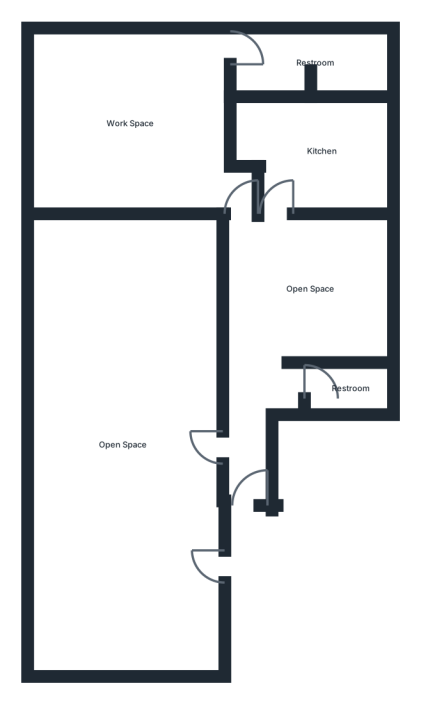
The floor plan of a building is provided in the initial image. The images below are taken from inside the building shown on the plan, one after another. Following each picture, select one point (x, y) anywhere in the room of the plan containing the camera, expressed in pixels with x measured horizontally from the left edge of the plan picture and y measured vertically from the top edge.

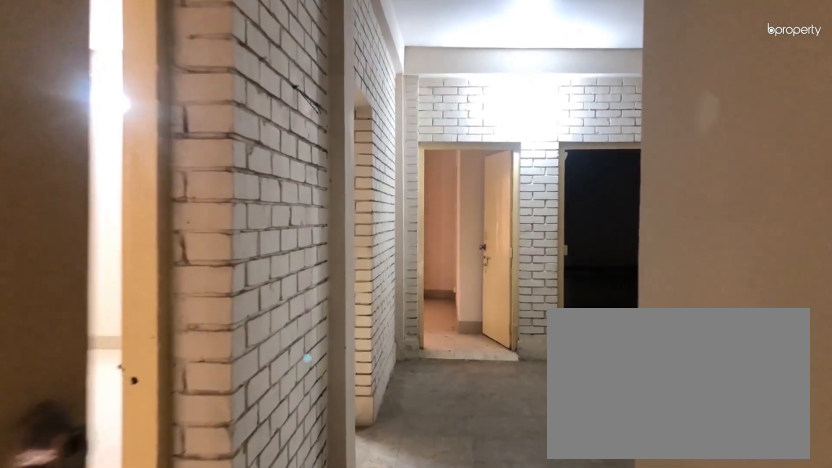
(245, 468)
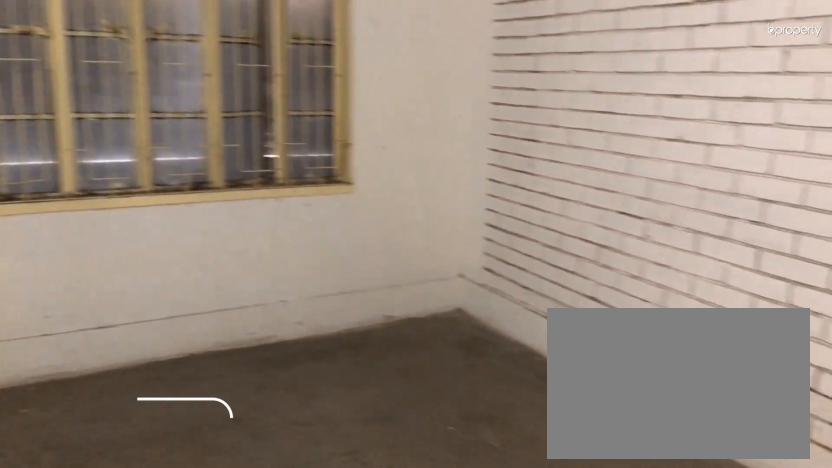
(310, 289)
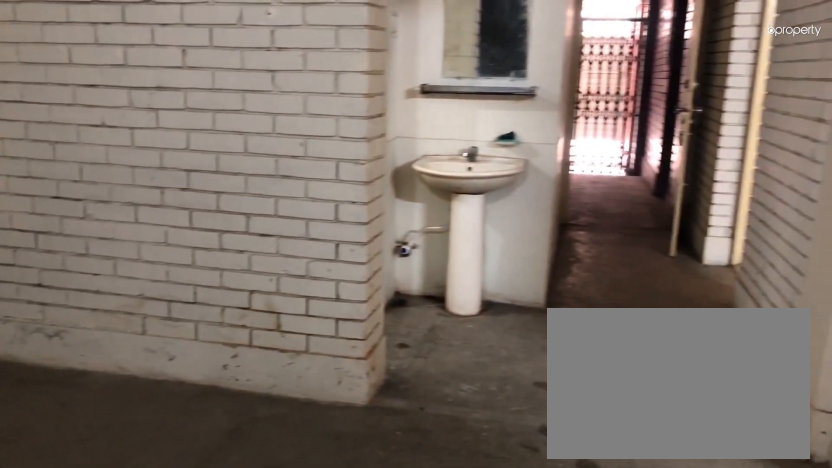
(310, 289)
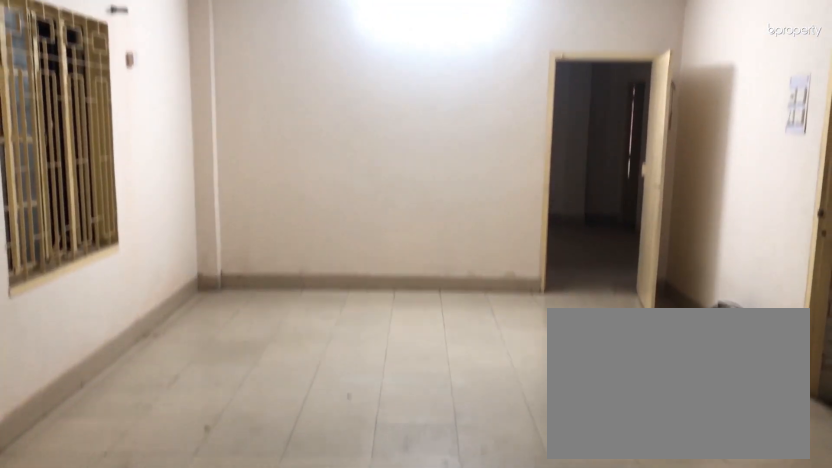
(122, 445)
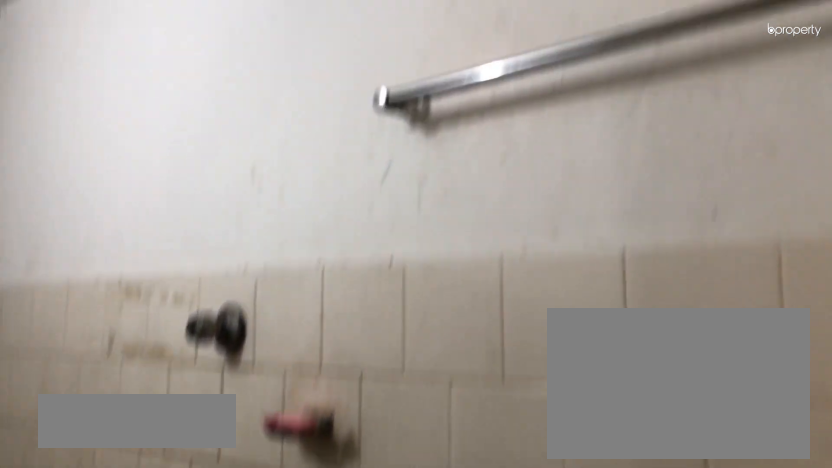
(351, 389)
